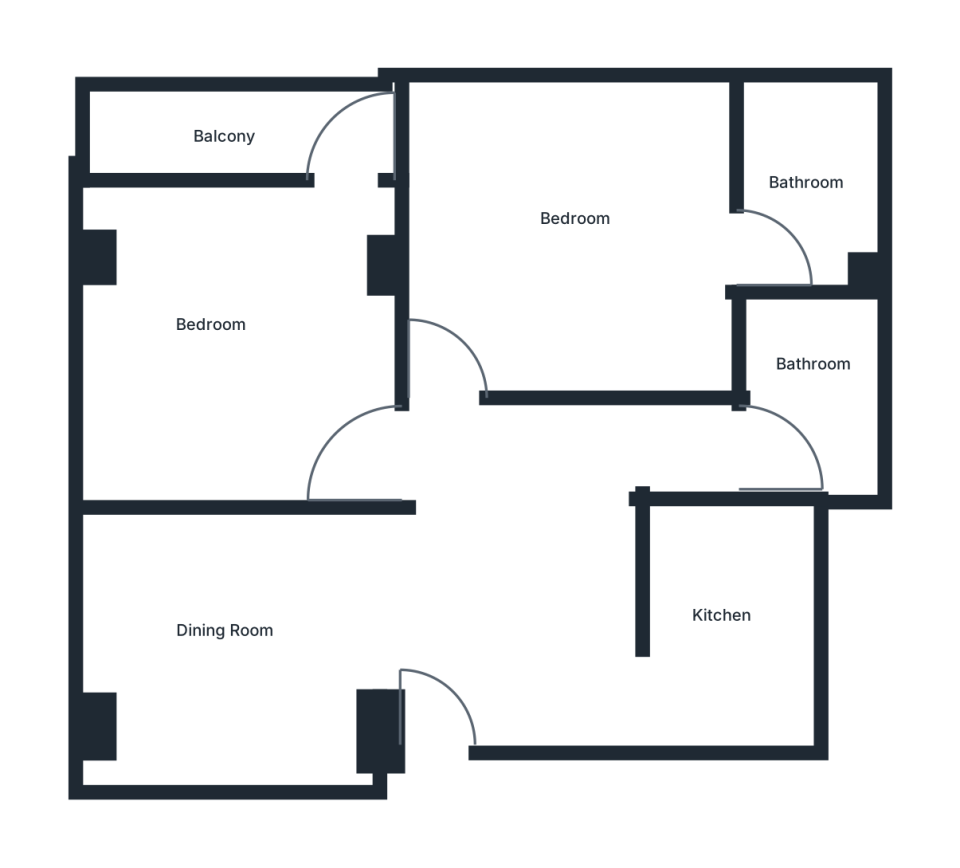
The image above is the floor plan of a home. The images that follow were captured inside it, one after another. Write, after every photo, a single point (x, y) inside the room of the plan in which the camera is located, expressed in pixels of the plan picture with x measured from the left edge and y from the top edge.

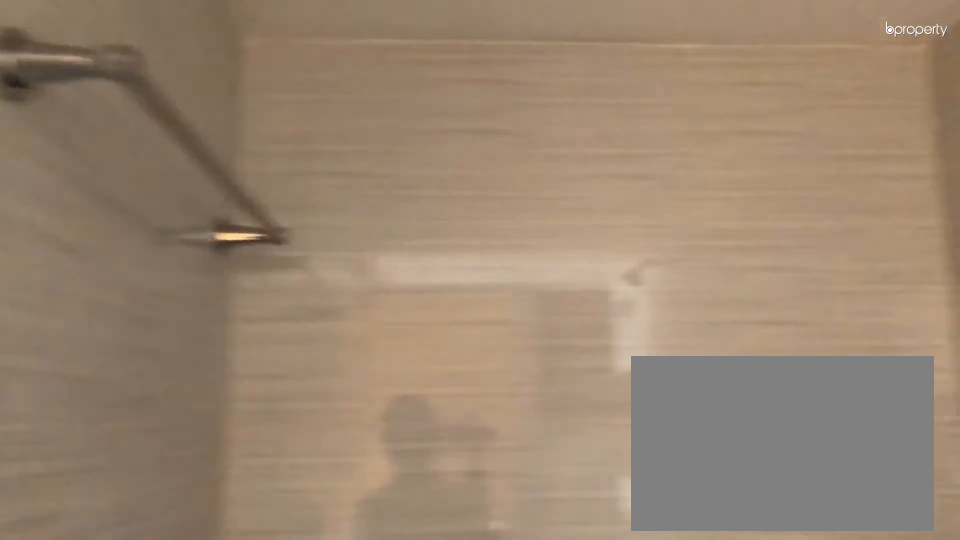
(802, 442)
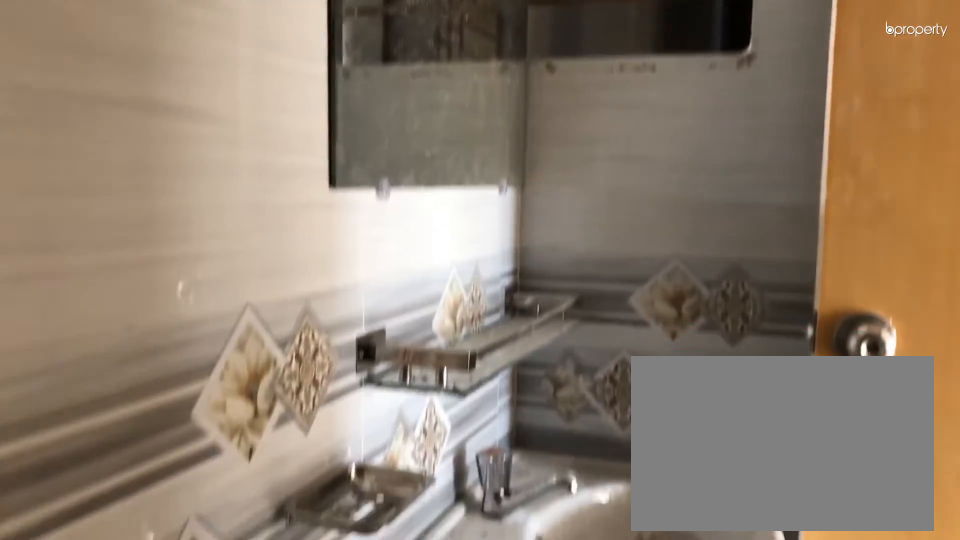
(802, 442)
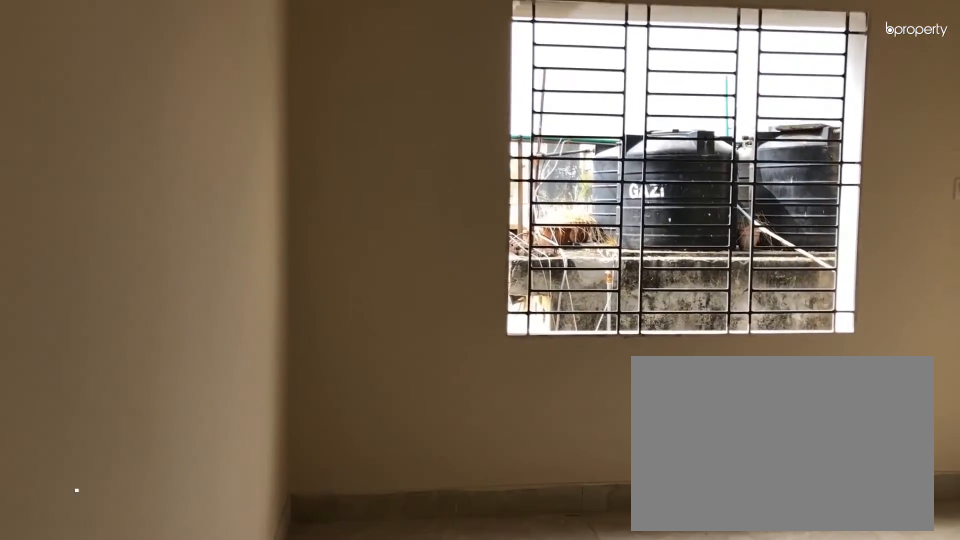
(564, 250)
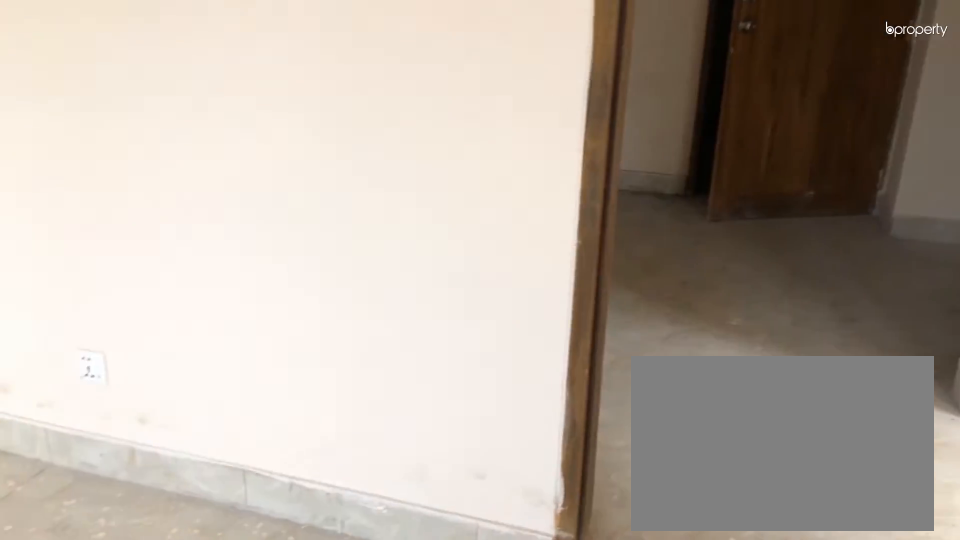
(564, 250)
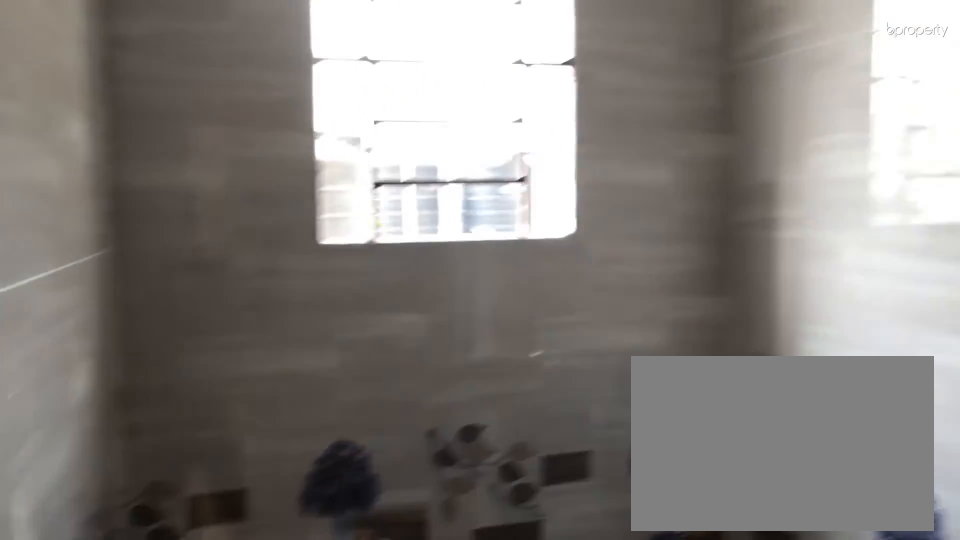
(802, 207)
